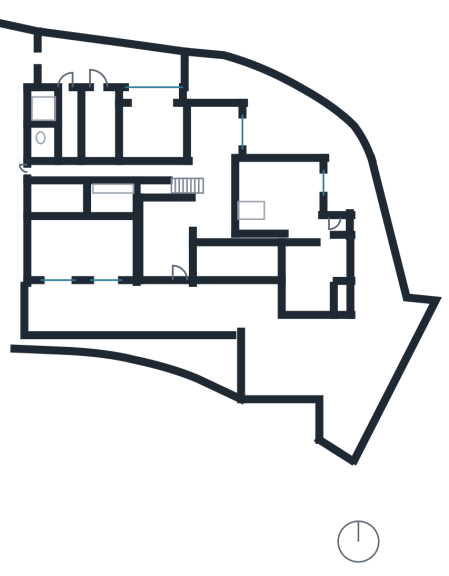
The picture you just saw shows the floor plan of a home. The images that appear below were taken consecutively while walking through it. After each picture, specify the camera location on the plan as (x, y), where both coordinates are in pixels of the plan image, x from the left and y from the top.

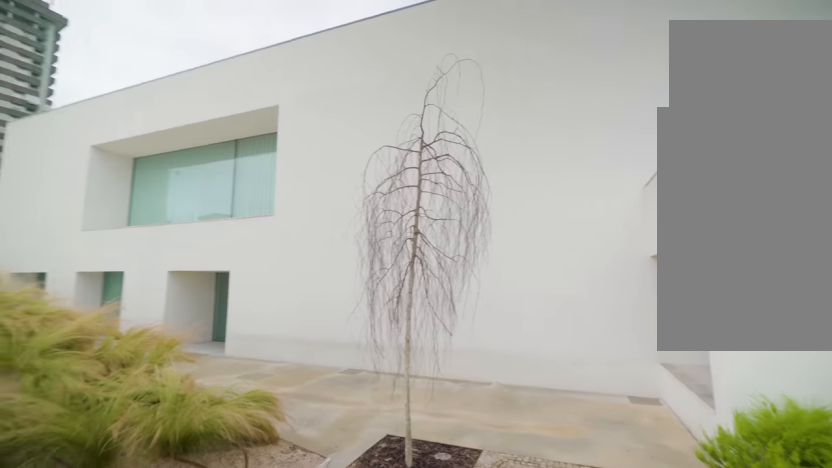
(254, 363)
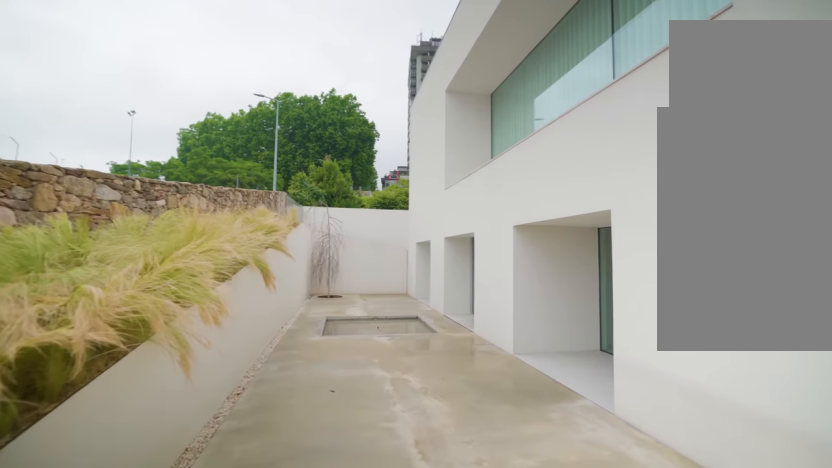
(209, 304)
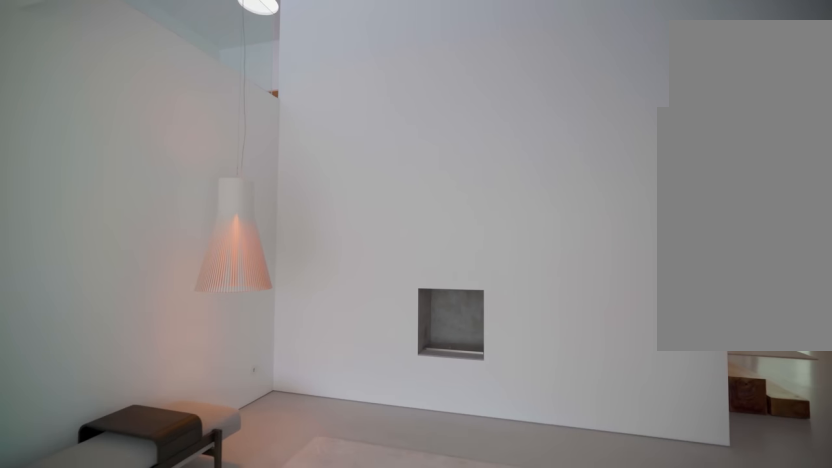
(167, 218)
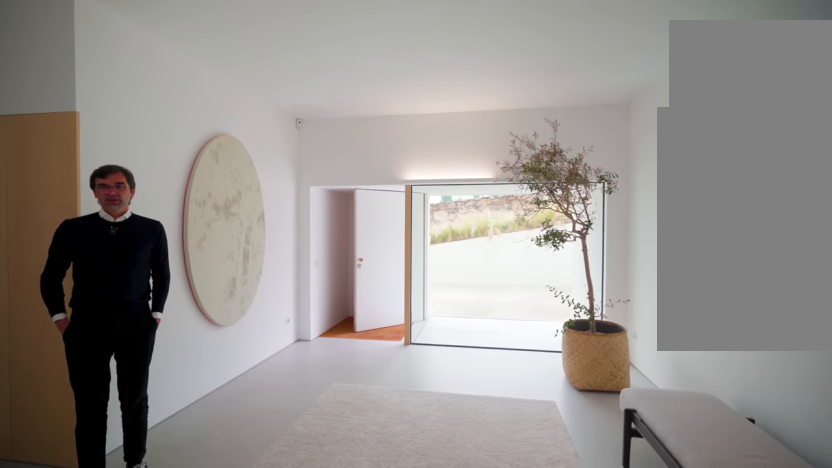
(152, 213)
